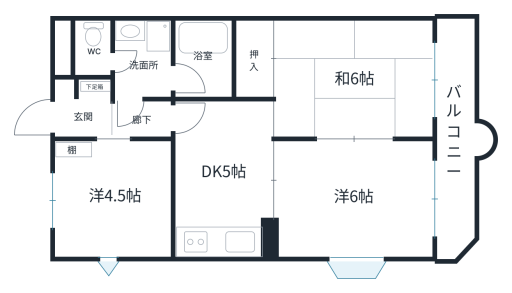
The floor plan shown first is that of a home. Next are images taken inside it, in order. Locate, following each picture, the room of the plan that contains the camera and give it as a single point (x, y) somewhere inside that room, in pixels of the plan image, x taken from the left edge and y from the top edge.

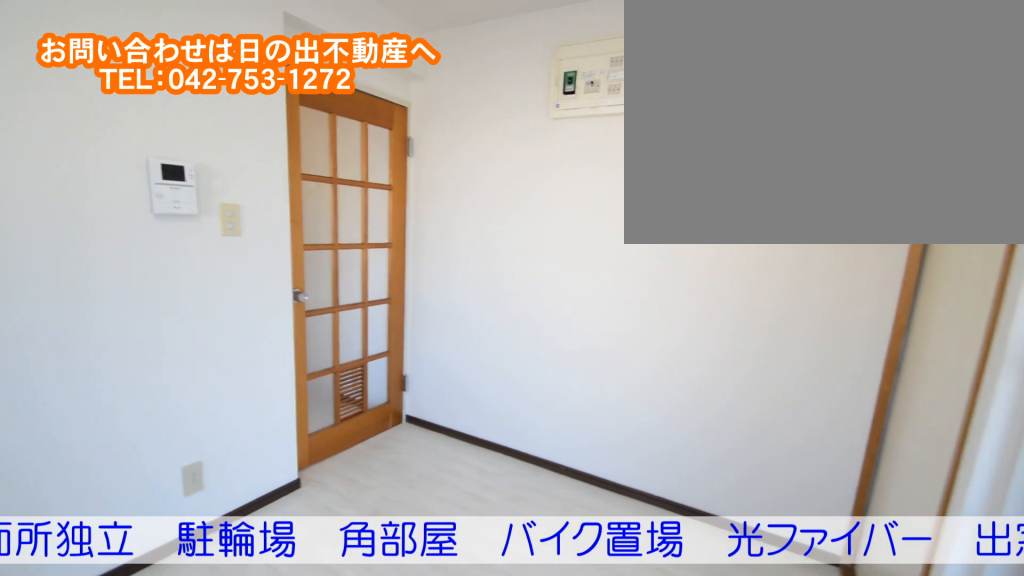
(229, 194)
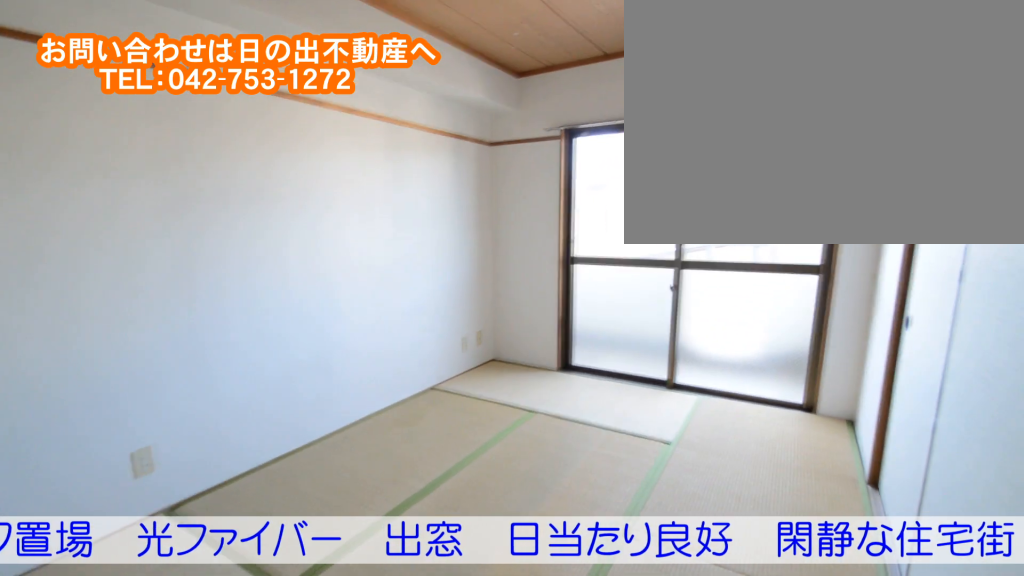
(351, 101)
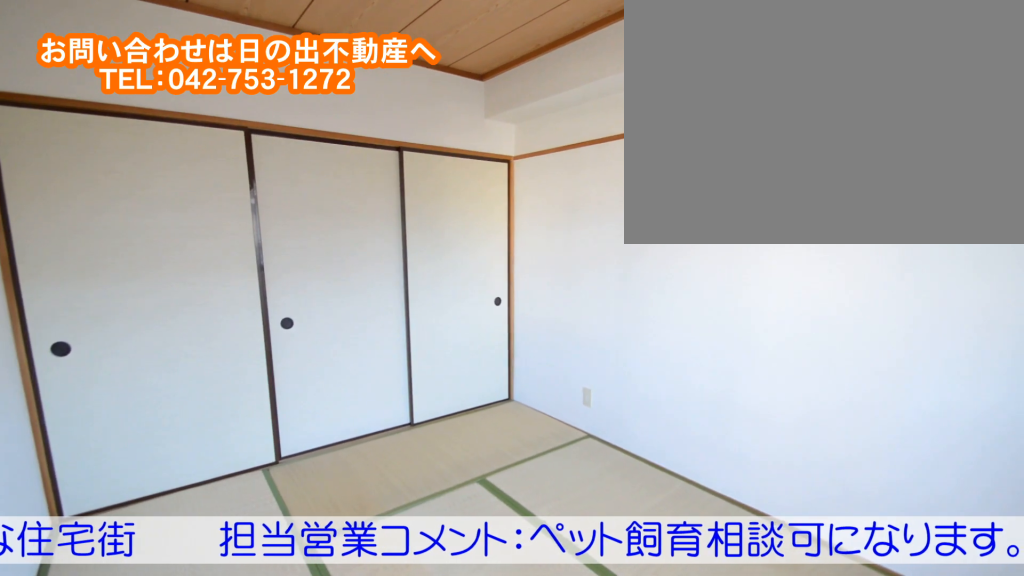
(351, 101)
